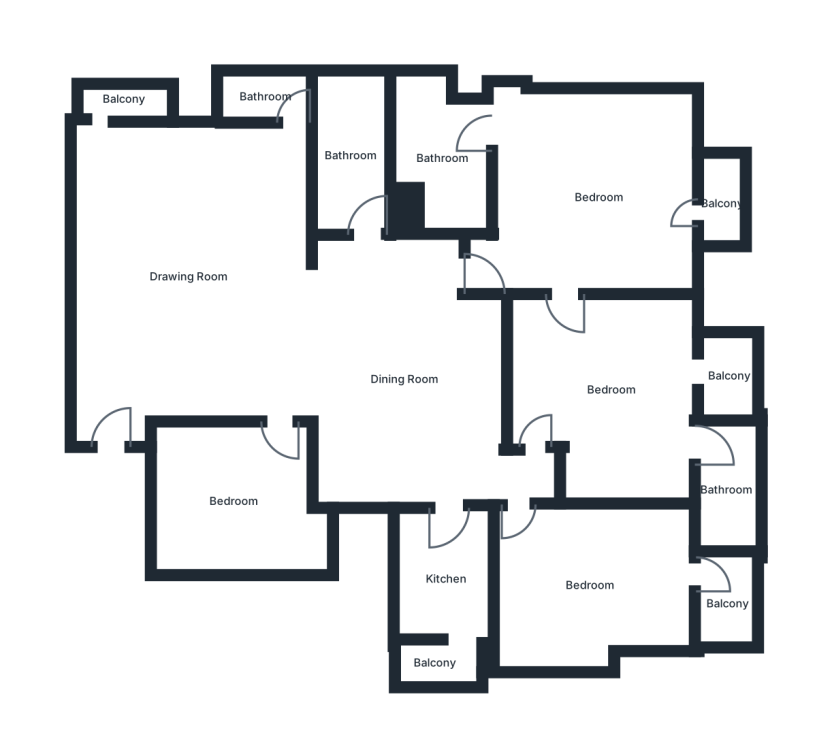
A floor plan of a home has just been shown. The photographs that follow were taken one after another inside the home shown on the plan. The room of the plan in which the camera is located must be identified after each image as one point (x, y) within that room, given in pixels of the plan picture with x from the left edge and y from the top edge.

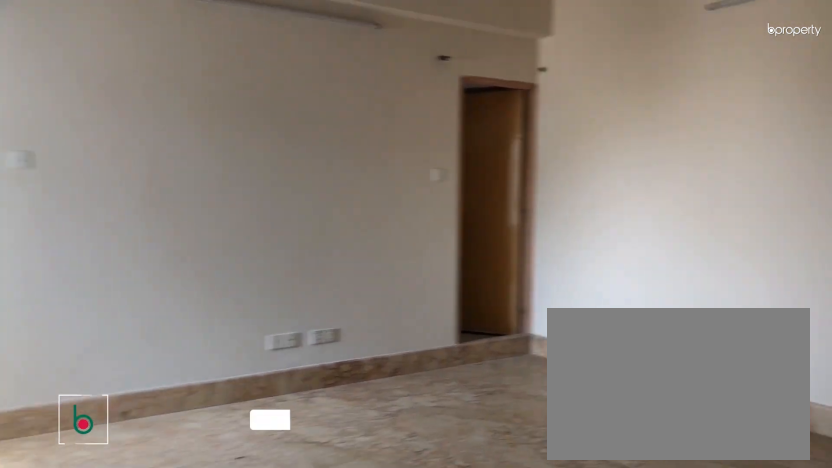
(186, 278)
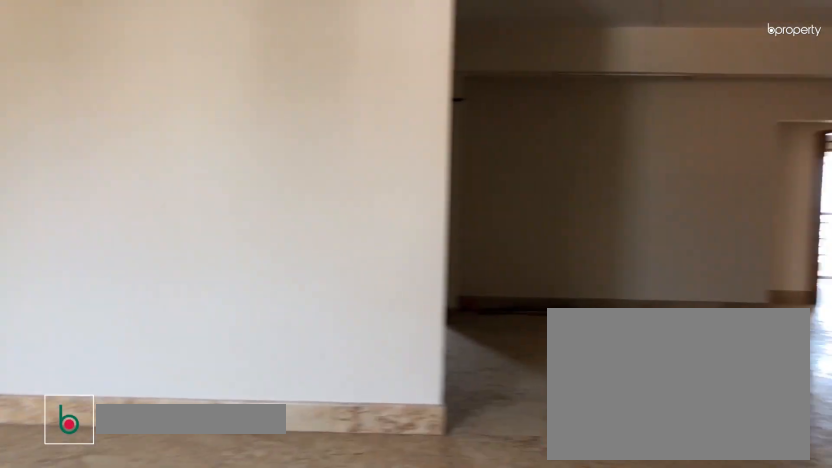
(186, 278)
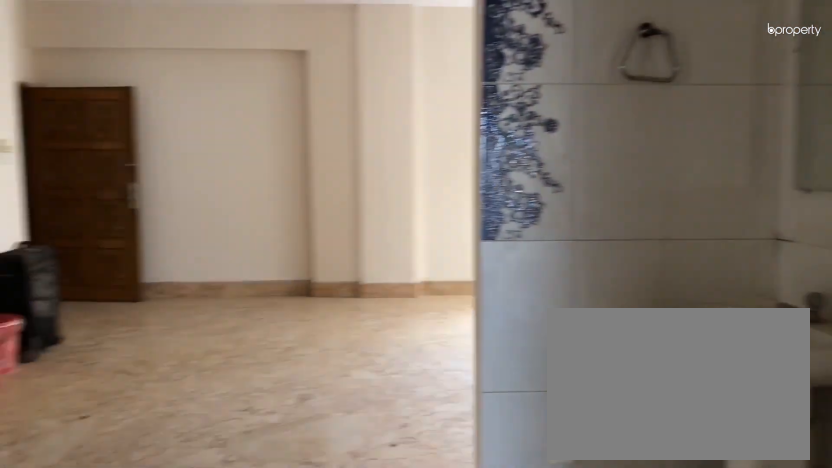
(401, 379)
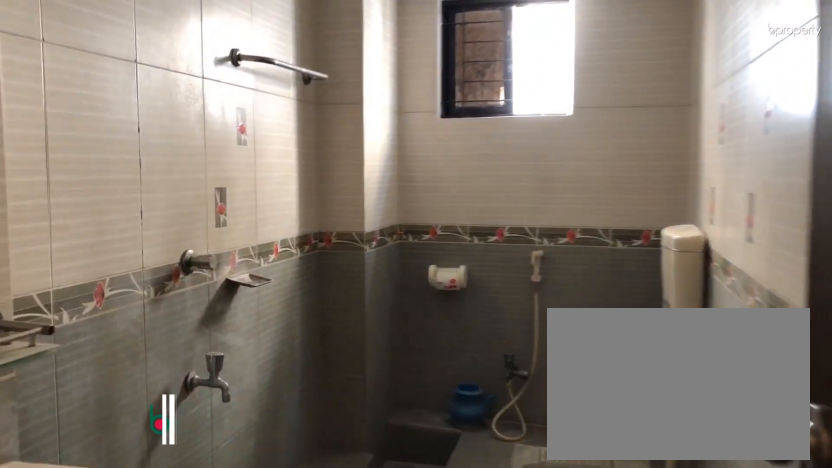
(351, 156)
